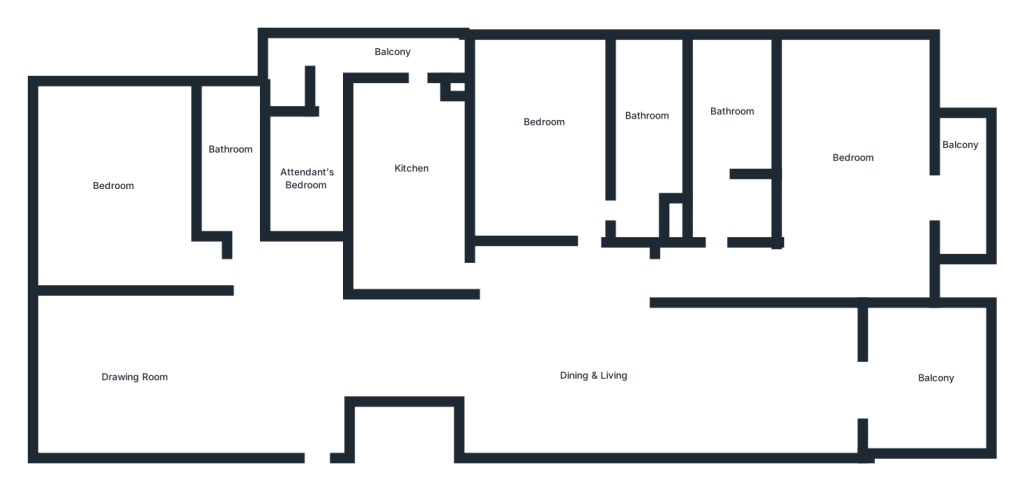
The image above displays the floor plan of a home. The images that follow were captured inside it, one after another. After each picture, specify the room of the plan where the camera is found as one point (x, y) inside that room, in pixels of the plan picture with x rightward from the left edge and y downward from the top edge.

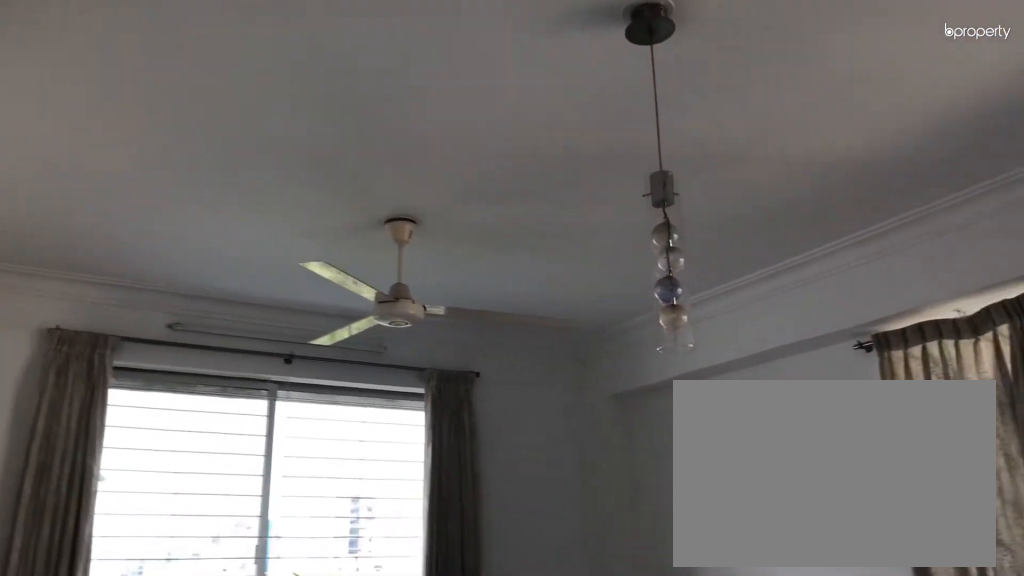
(855, 146)
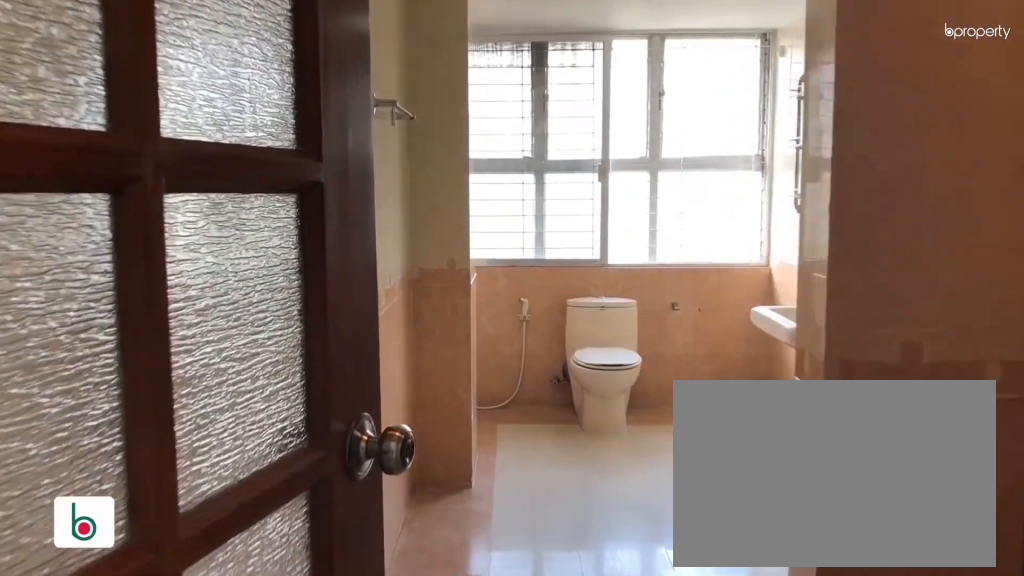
(713, 234)
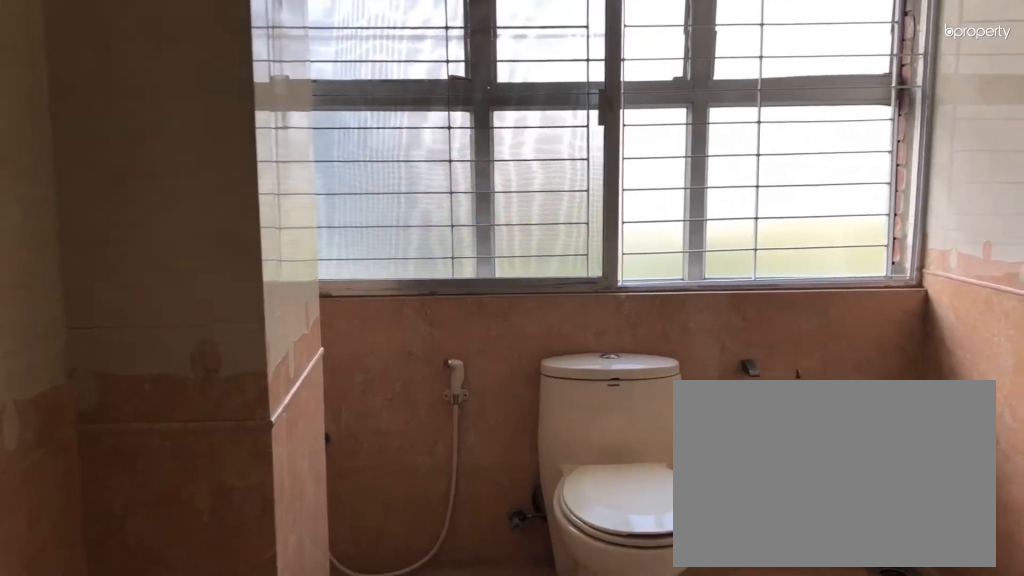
(732, 106)
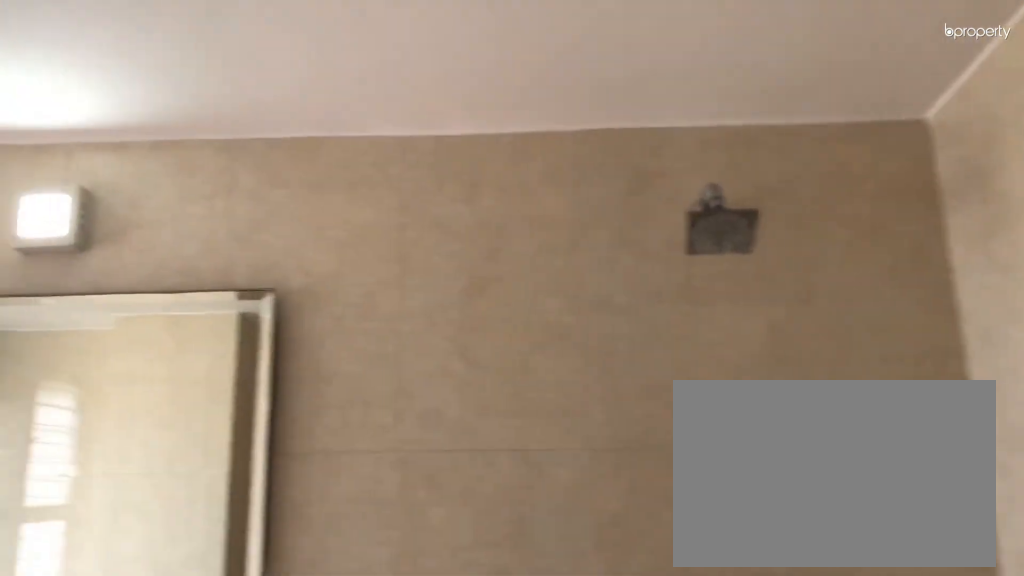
(732, 106)
